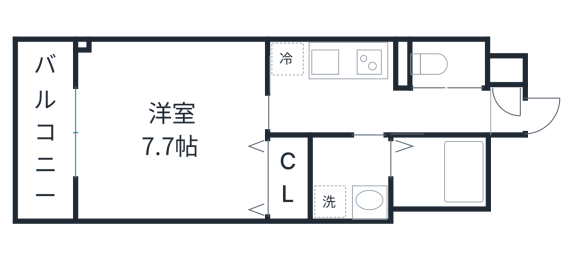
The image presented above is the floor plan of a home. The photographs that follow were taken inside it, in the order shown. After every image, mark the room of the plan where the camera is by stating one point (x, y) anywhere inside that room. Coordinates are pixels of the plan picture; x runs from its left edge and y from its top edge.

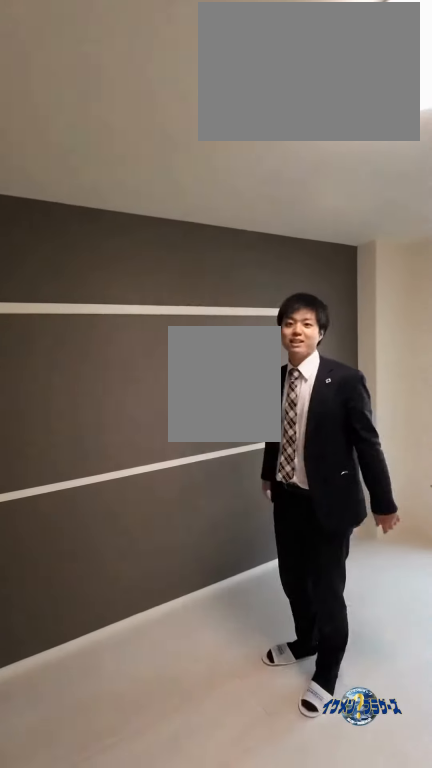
(172, 131)
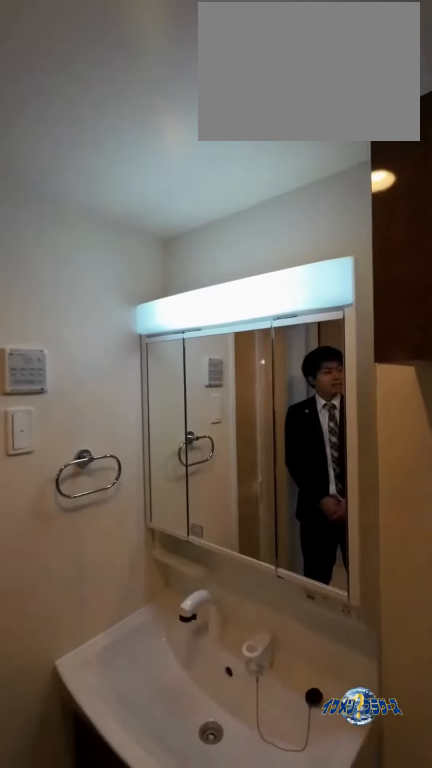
(354, 191)
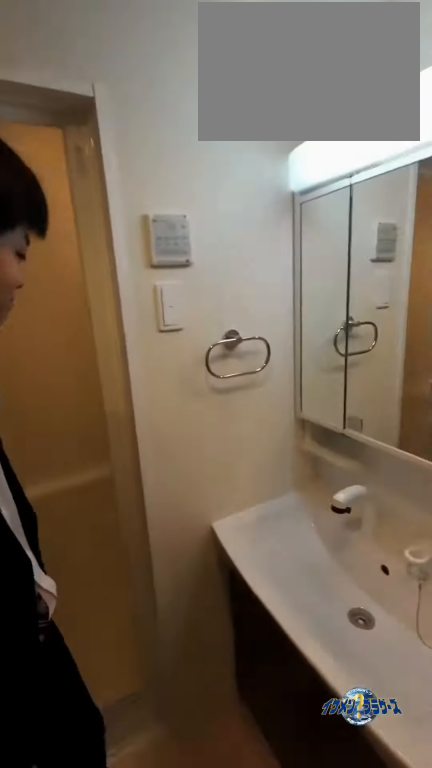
(354, 191)
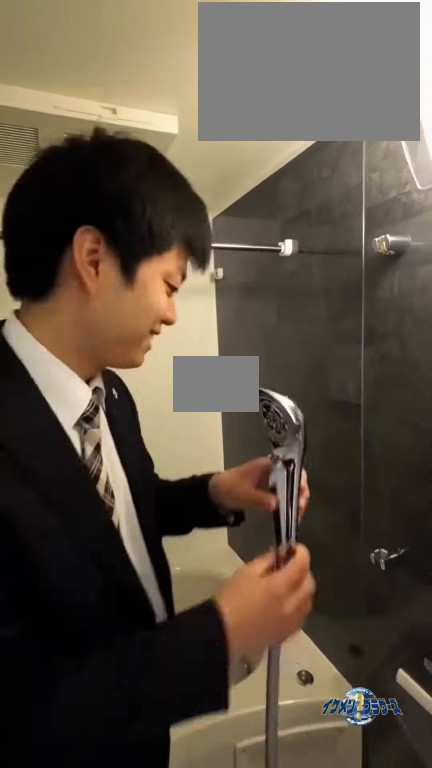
(441, 174)
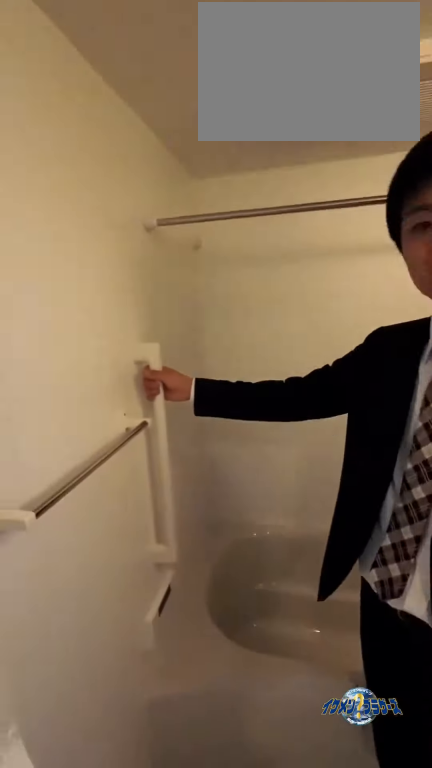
(441, 174)
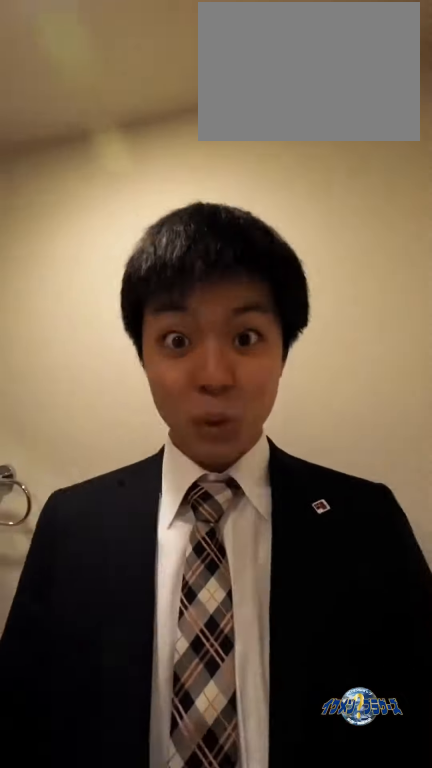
(450, 64)
